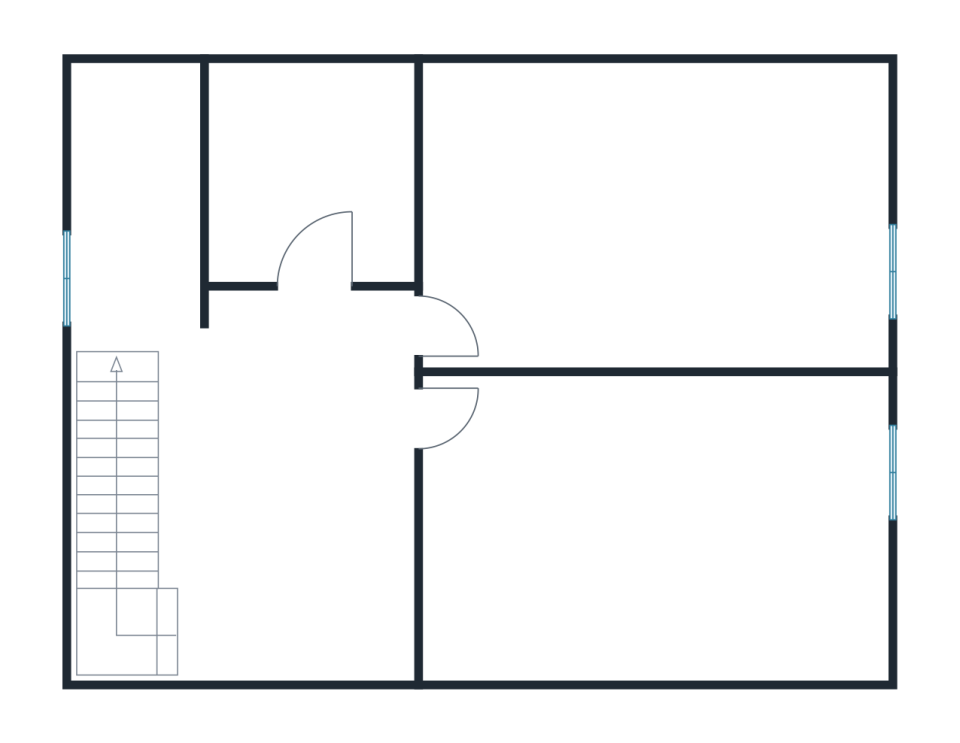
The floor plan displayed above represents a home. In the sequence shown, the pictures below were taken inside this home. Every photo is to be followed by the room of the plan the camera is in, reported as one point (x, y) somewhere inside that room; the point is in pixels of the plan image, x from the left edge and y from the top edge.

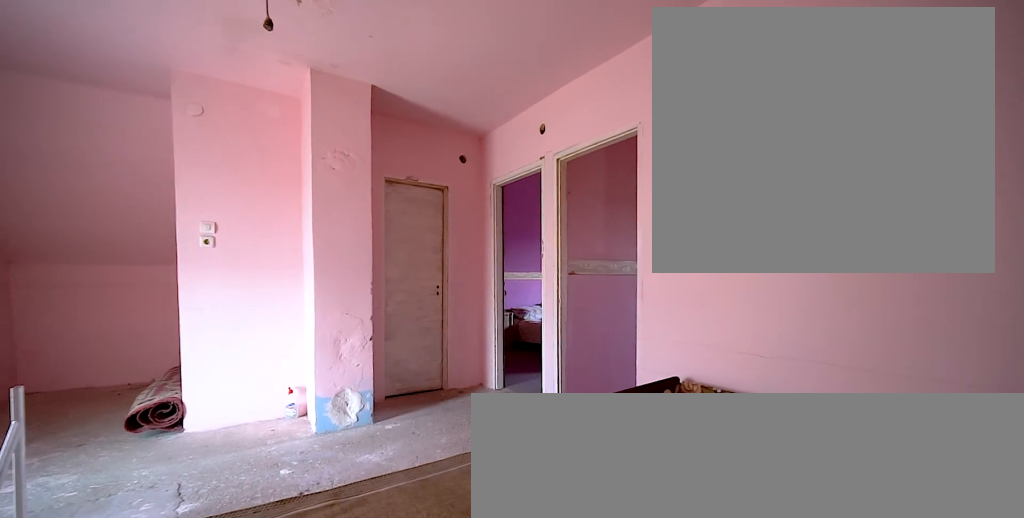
(305, 475)
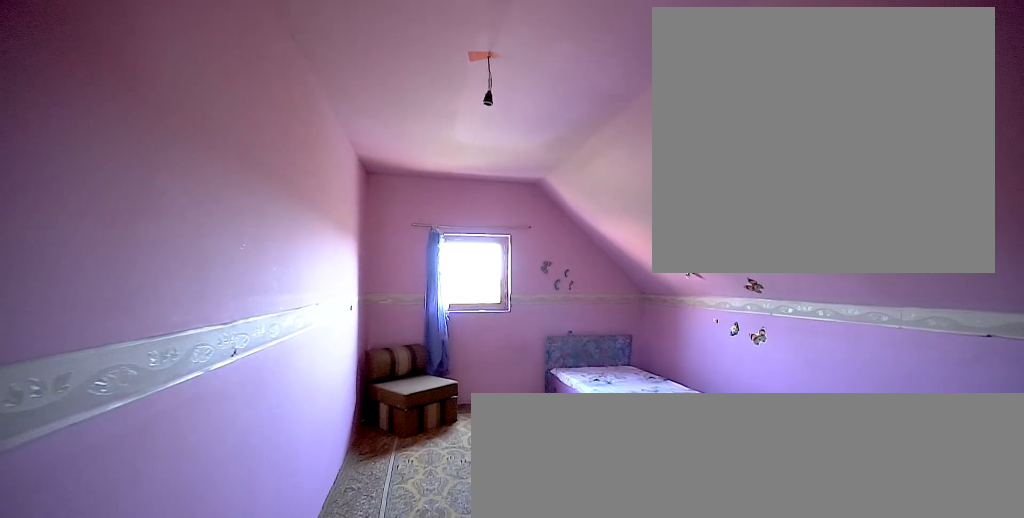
(662, 534)
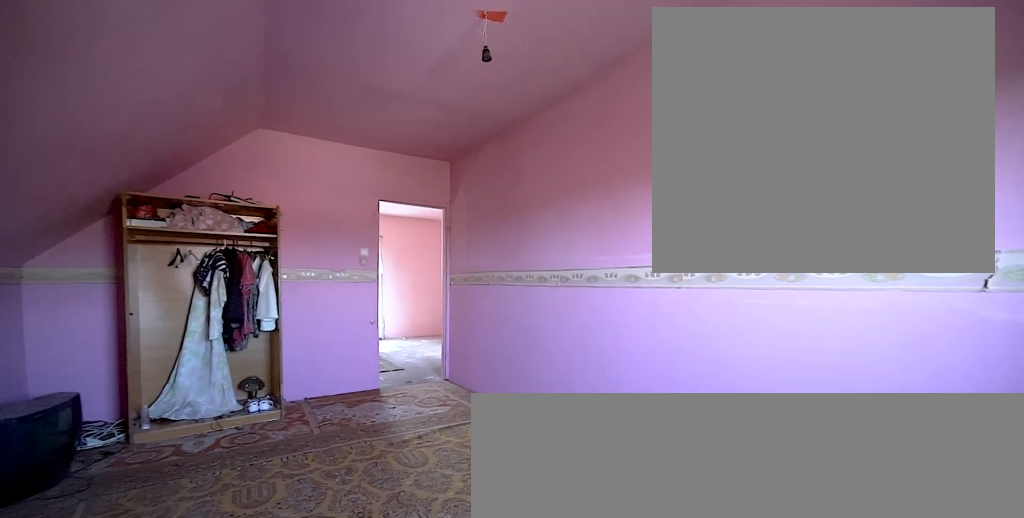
(662, 533)
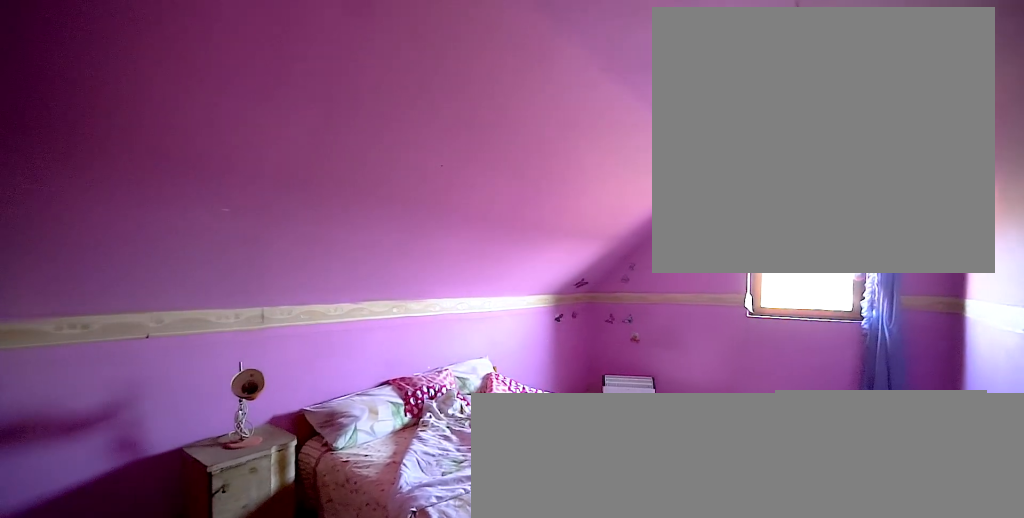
(662, 243)
